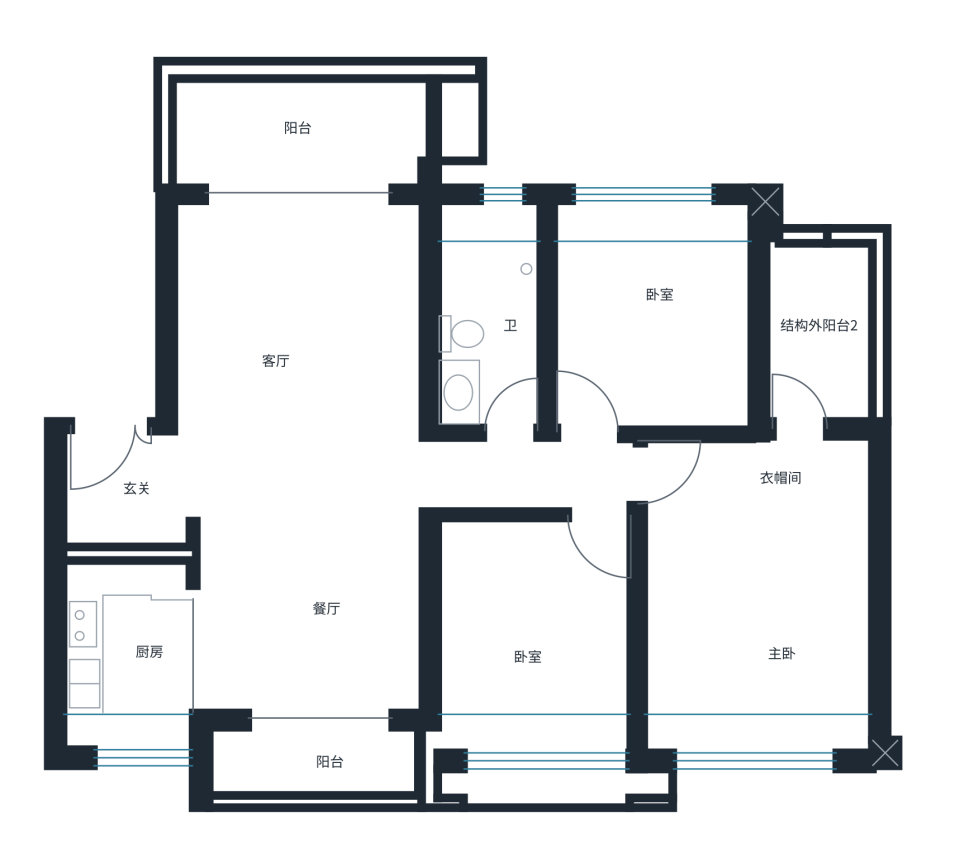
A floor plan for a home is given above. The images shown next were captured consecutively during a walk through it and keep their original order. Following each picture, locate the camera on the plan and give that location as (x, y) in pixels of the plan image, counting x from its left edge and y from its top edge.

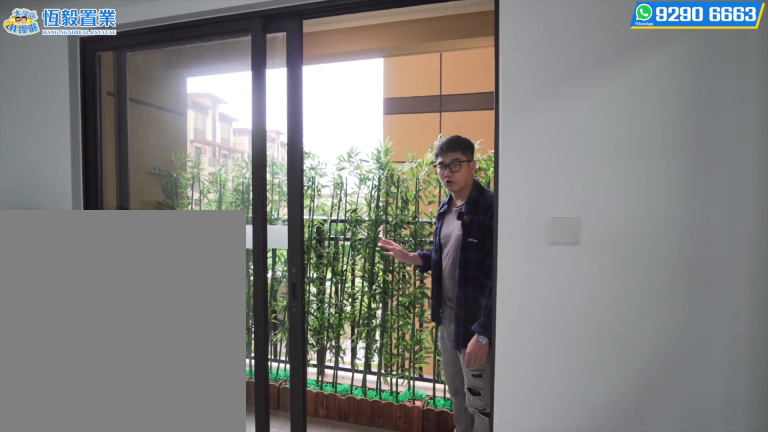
(280, 746)
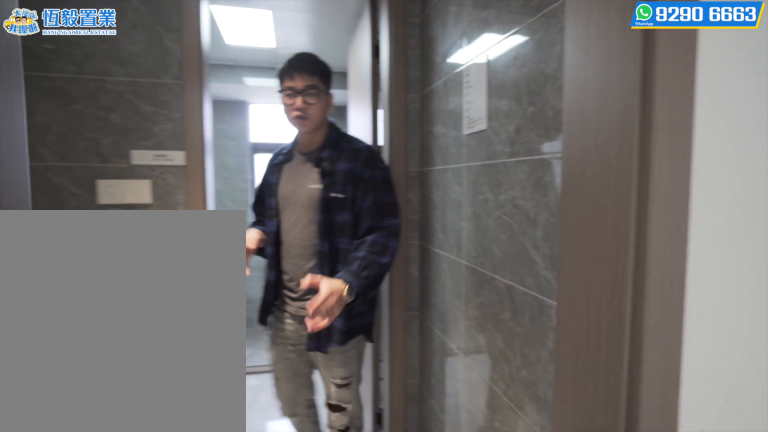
(507, 380)
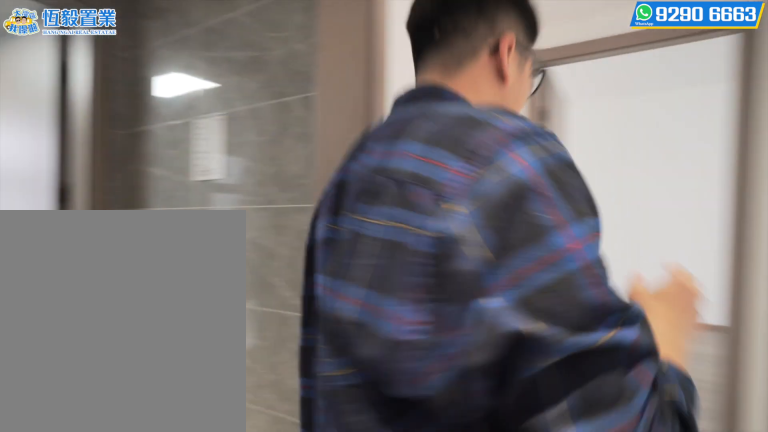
(514, 466)
